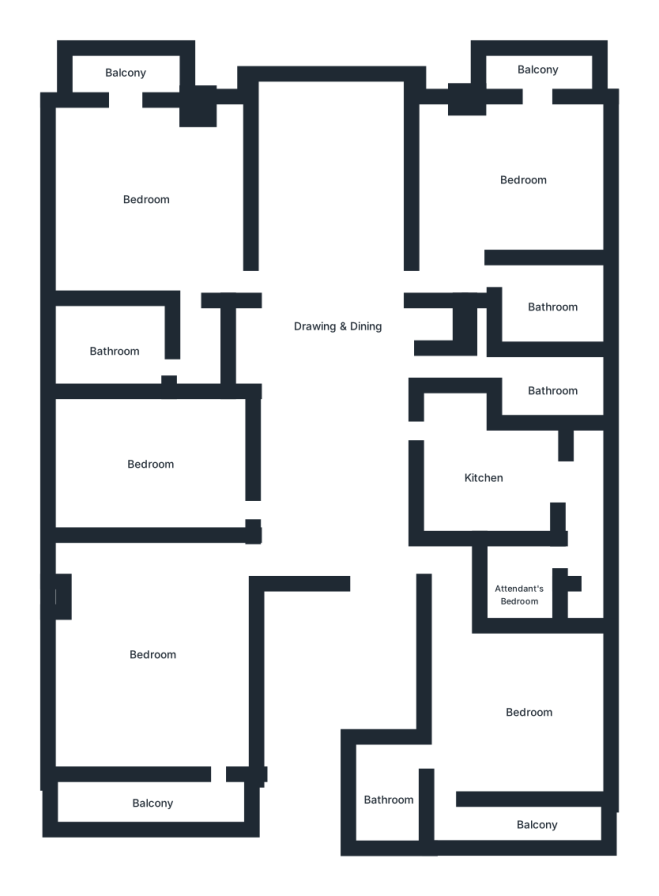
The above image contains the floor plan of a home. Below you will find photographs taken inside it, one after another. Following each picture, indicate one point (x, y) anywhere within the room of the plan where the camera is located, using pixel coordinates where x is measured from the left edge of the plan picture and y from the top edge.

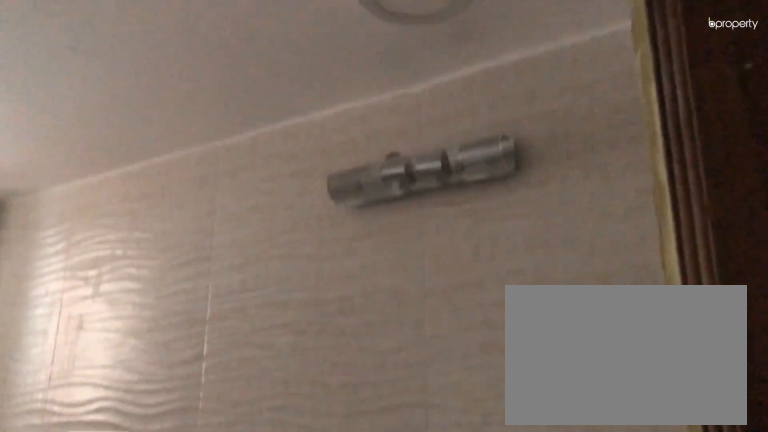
(113, 345)
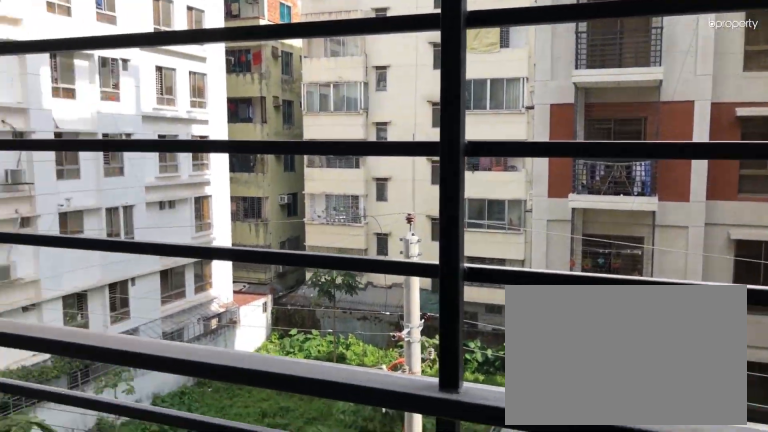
(121, 67)
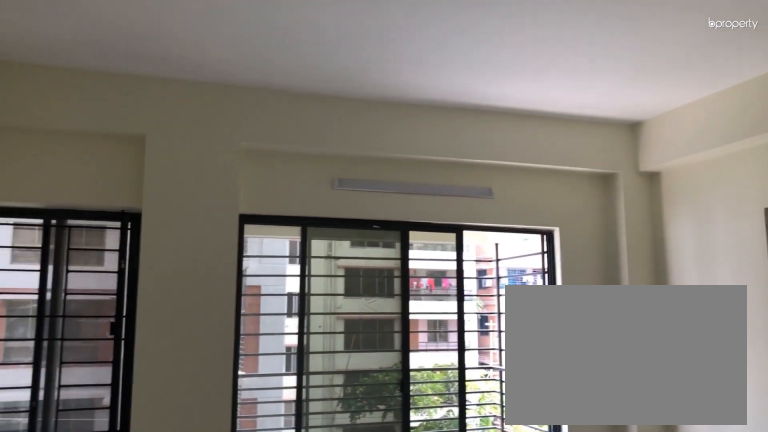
(519, 170)
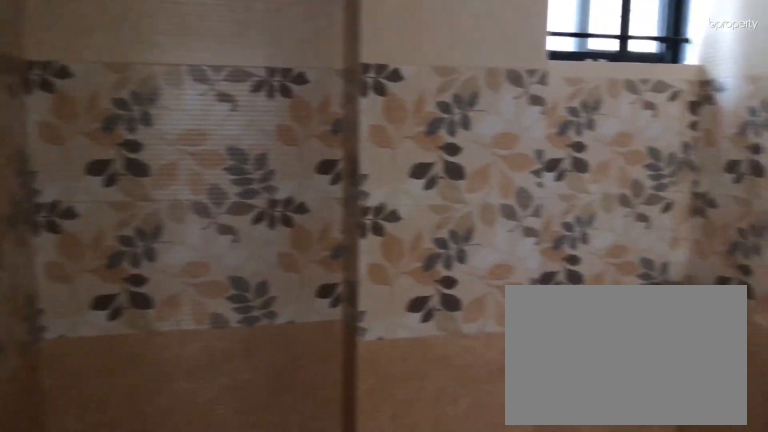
(549, 305)
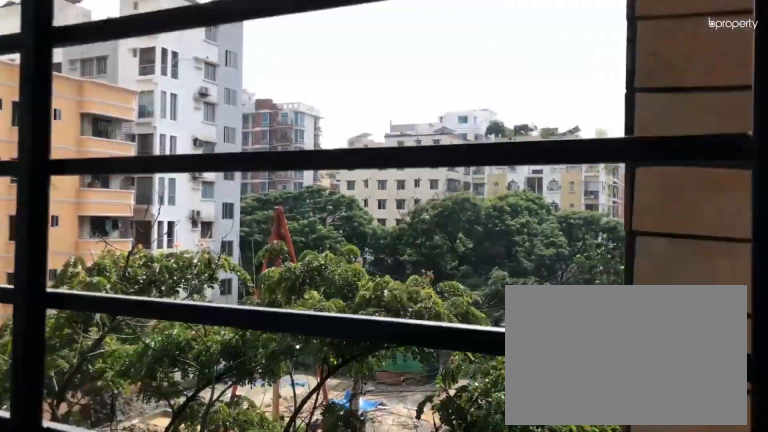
(535, 71)
